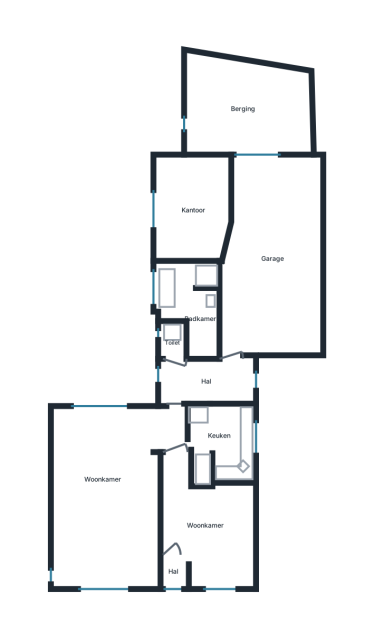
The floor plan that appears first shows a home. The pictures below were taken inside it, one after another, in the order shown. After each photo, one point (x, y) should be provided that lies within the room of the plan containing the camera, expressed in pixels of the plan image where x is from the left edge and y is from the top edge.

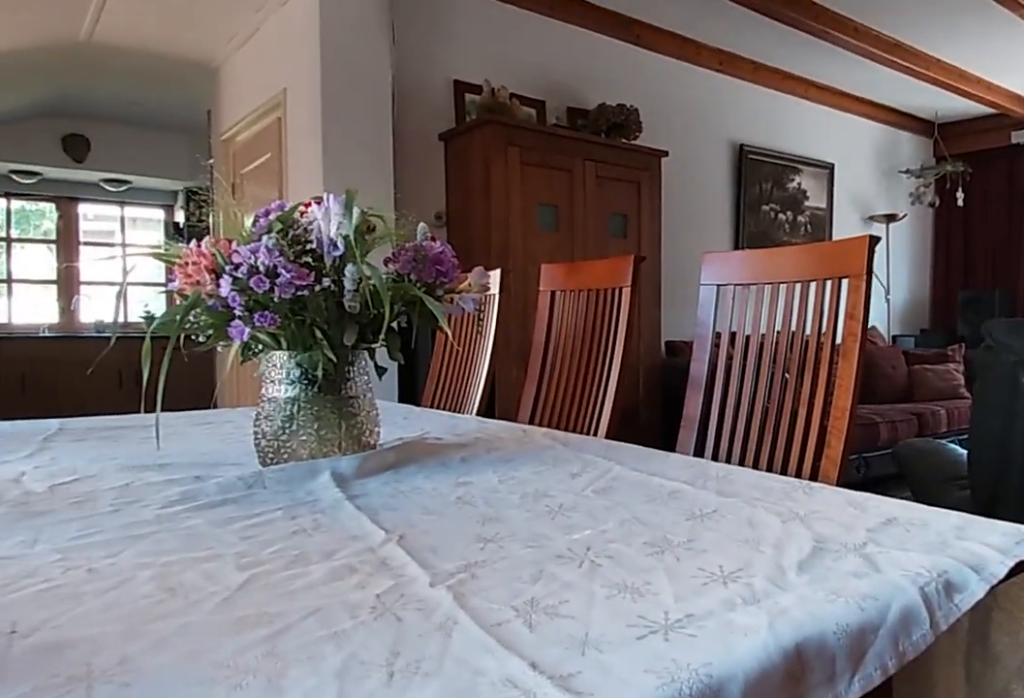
(61, 498)
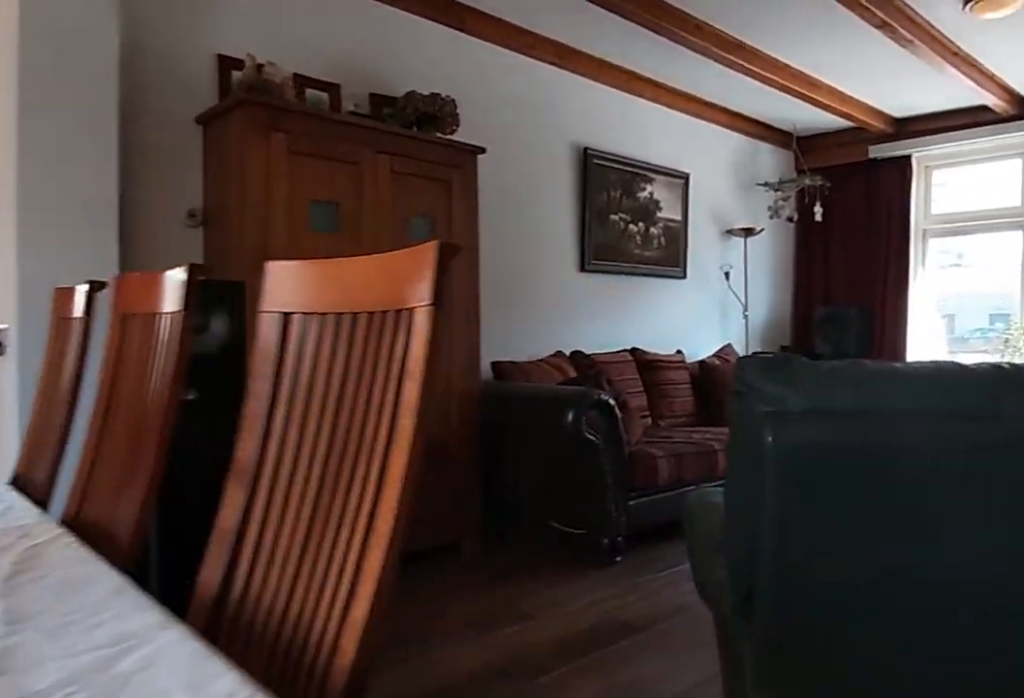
(61, 498)
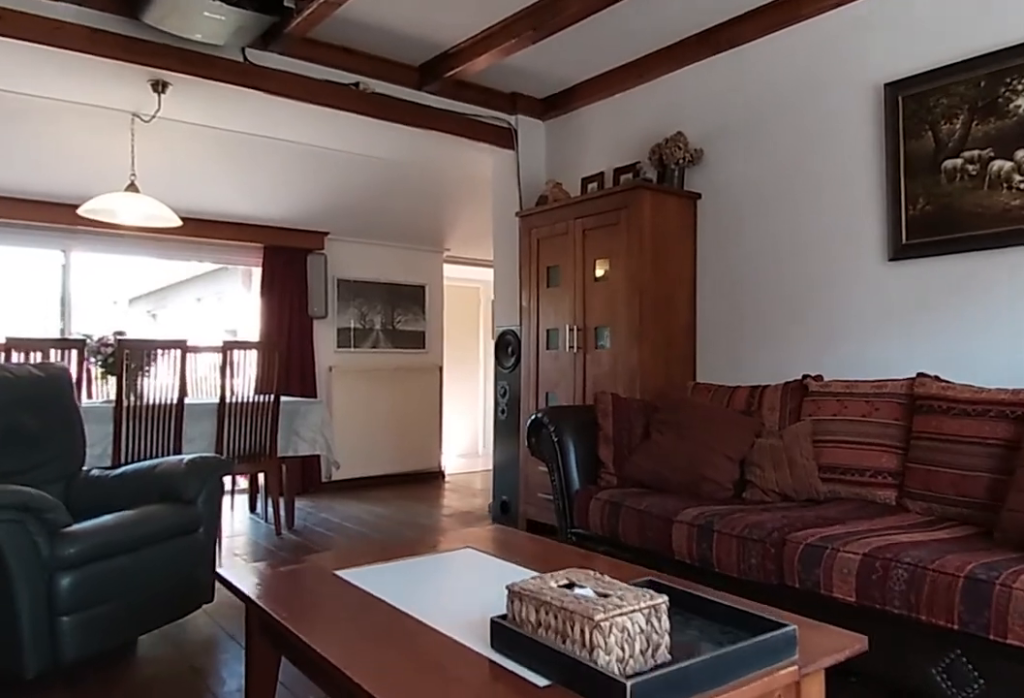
(104, 585)
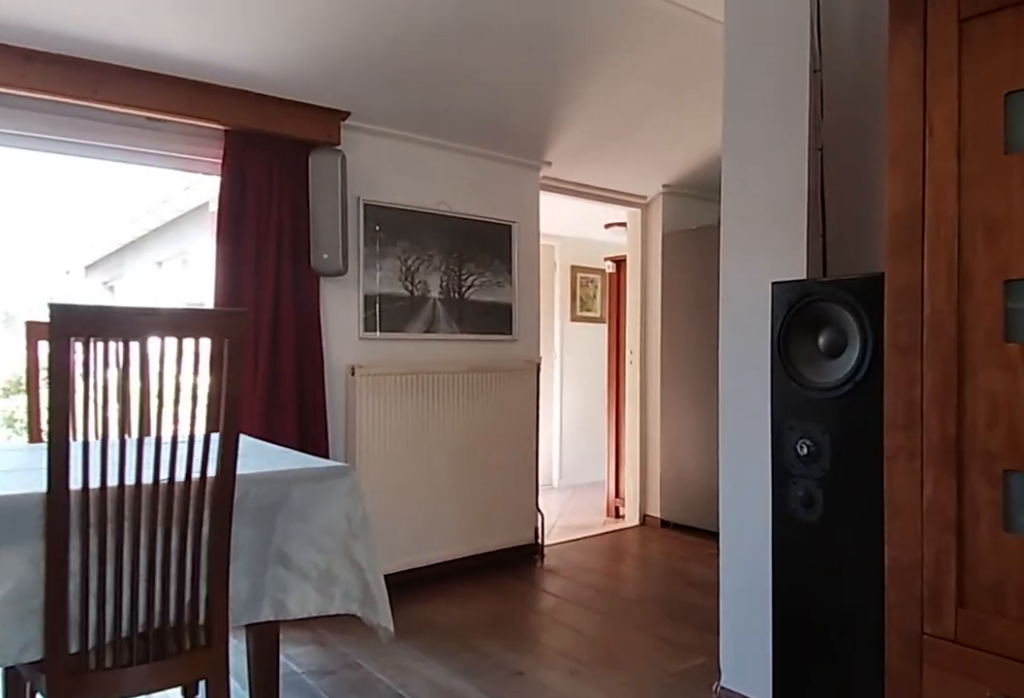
(104, 585)
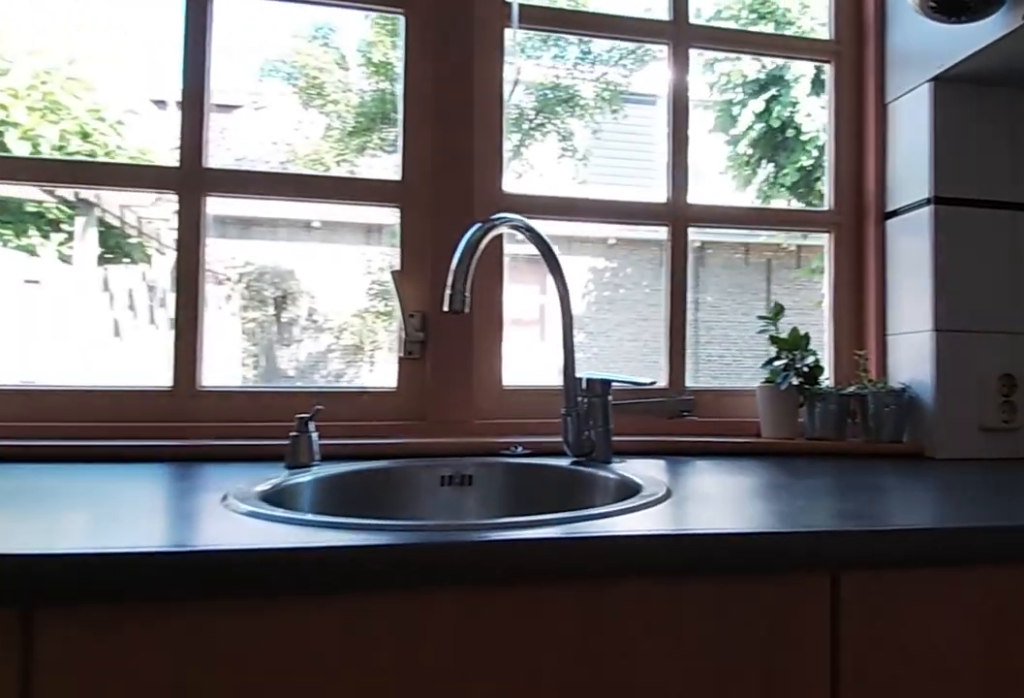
(223, 437)
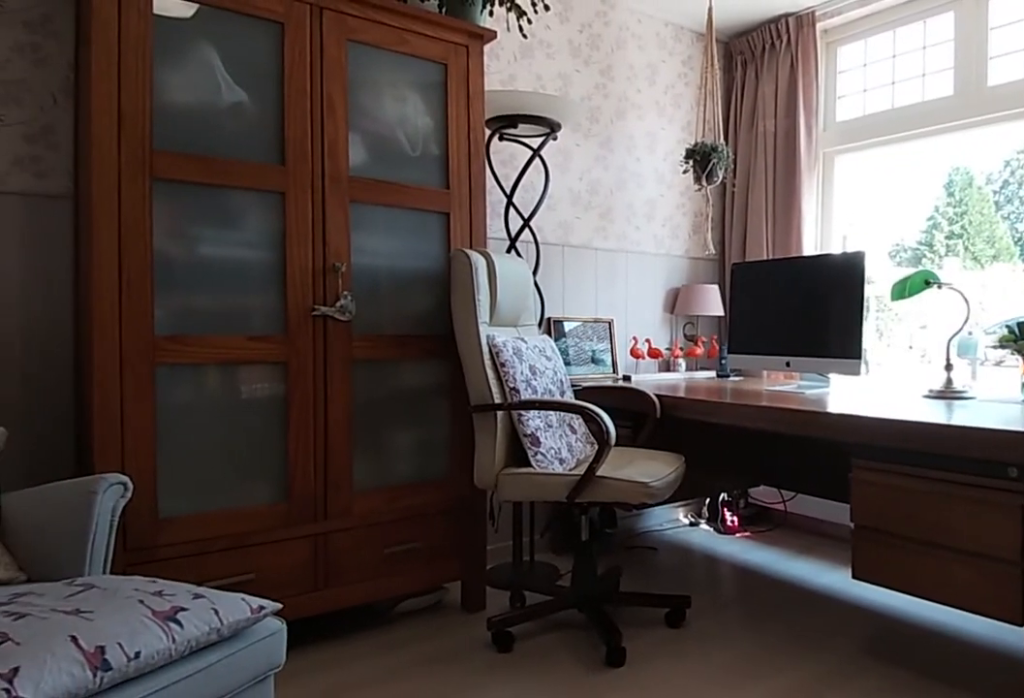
(207, 526)
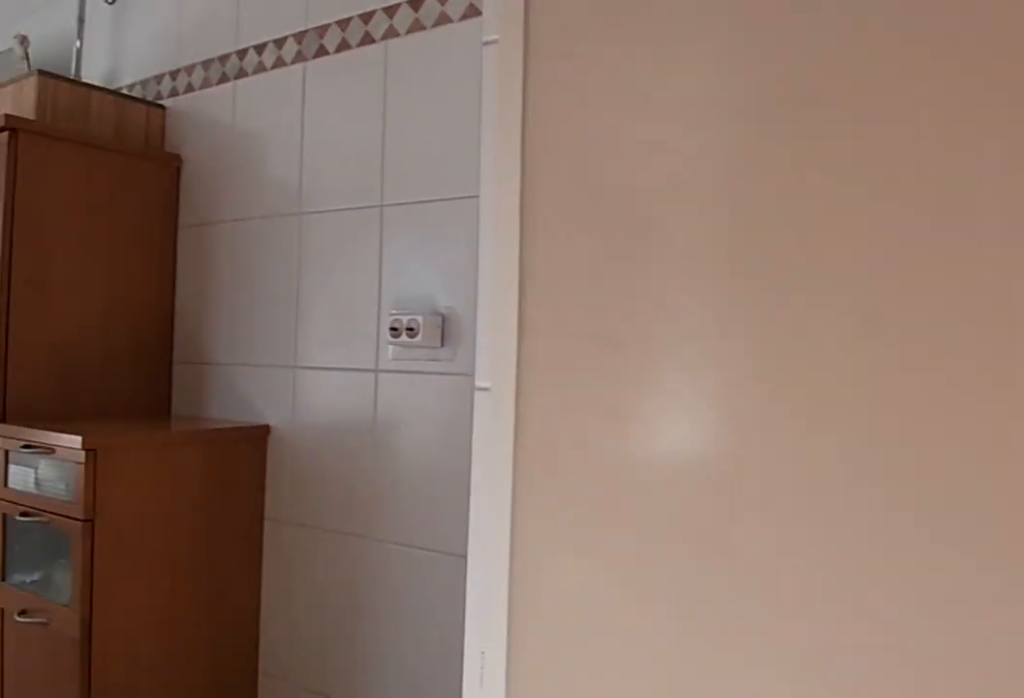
(205, 379)
